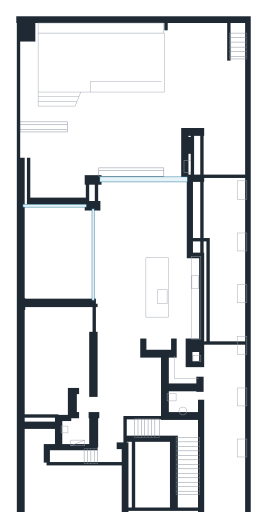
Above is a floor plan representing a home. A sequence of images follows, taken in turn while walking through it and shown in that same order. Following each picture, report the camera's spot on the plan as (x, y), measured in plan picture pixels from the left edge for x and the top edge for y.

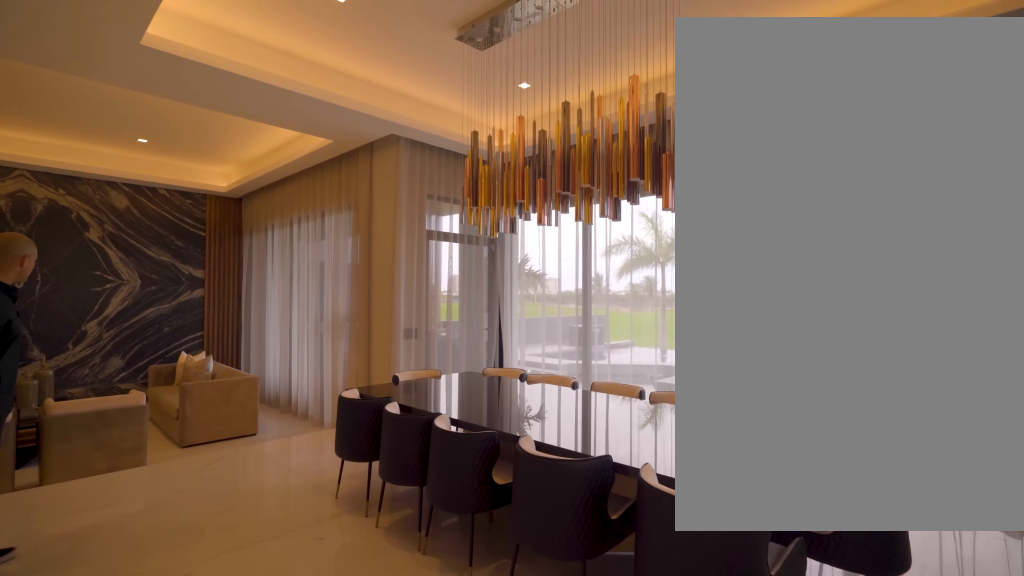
(157, 245)
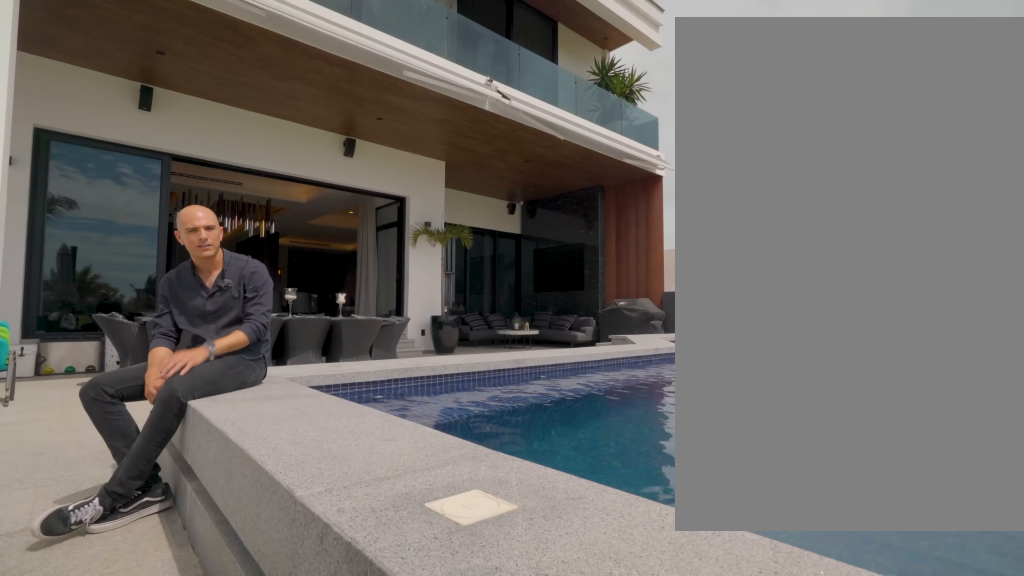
(184, 65)
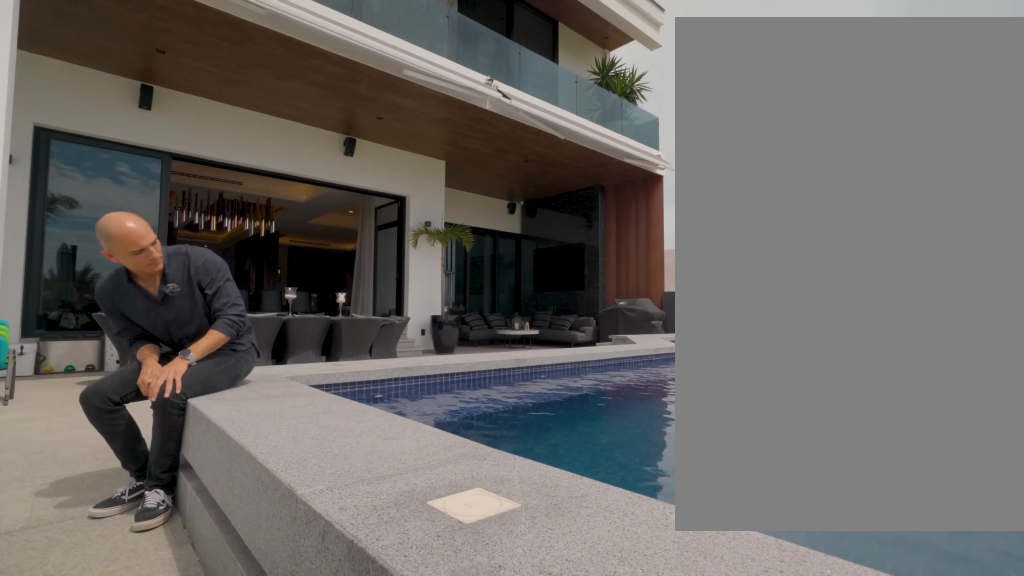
(184, 65)
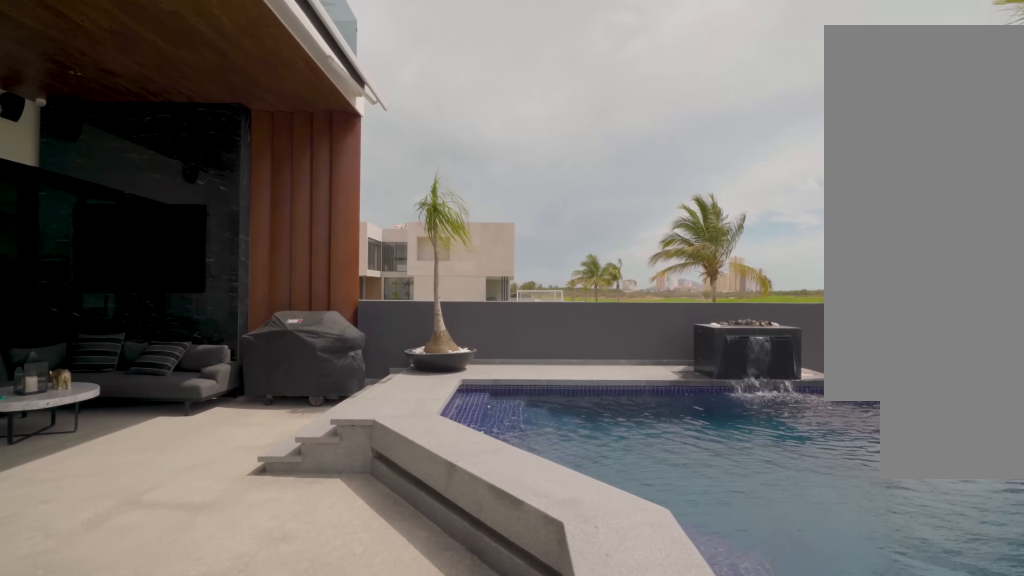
(102, 111)
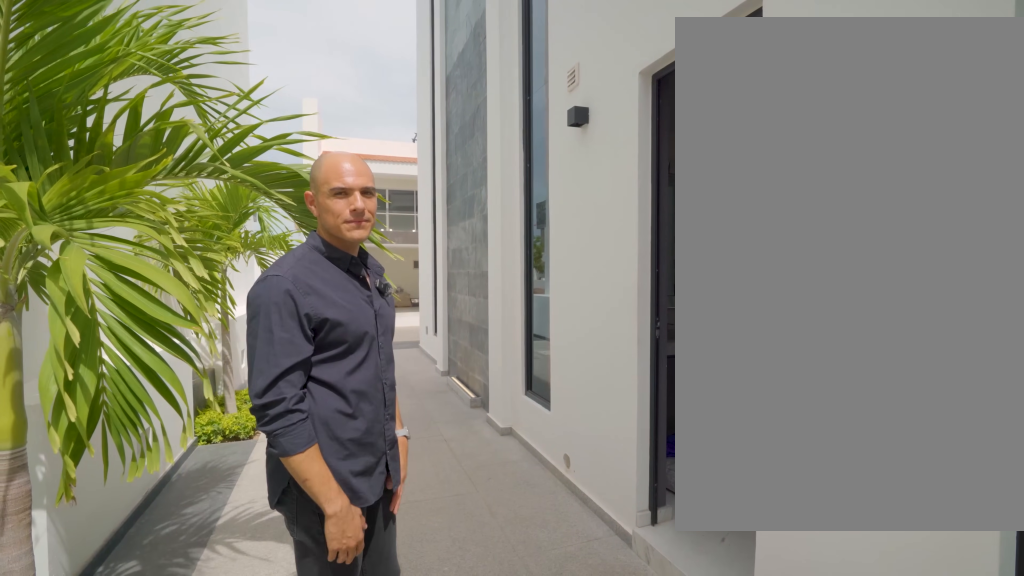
(222, 353)
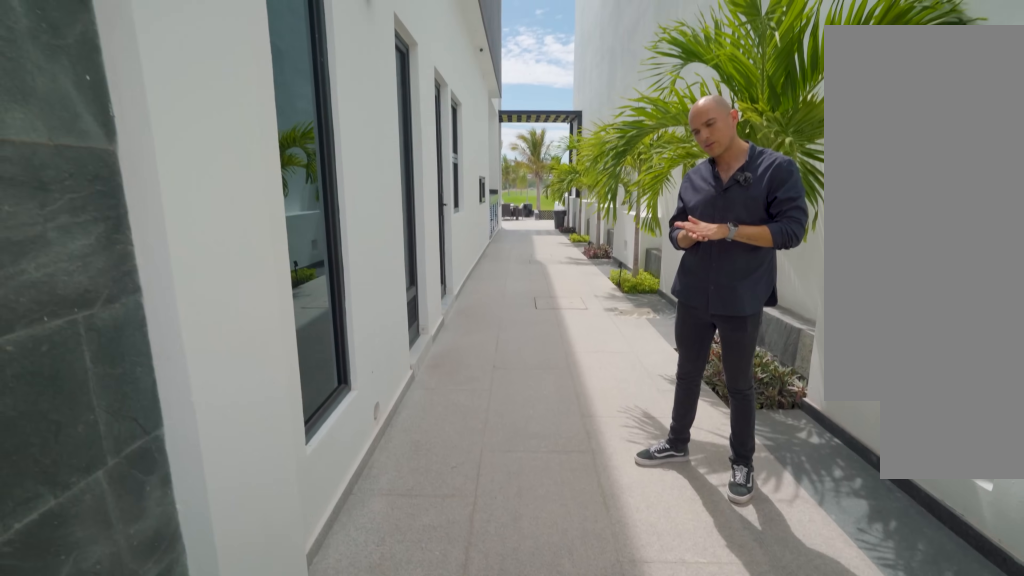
(221, 469)
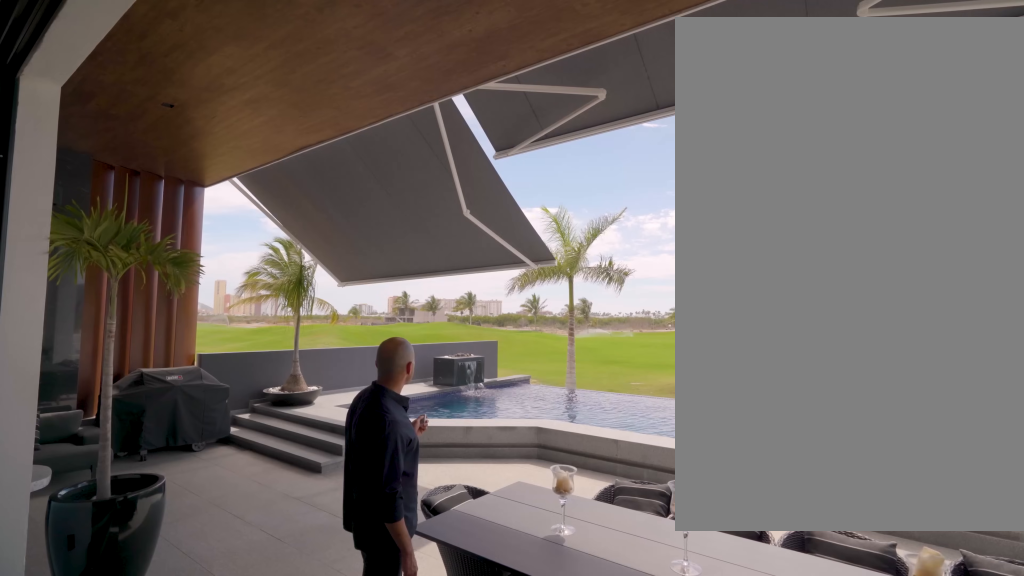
(133, 178)
